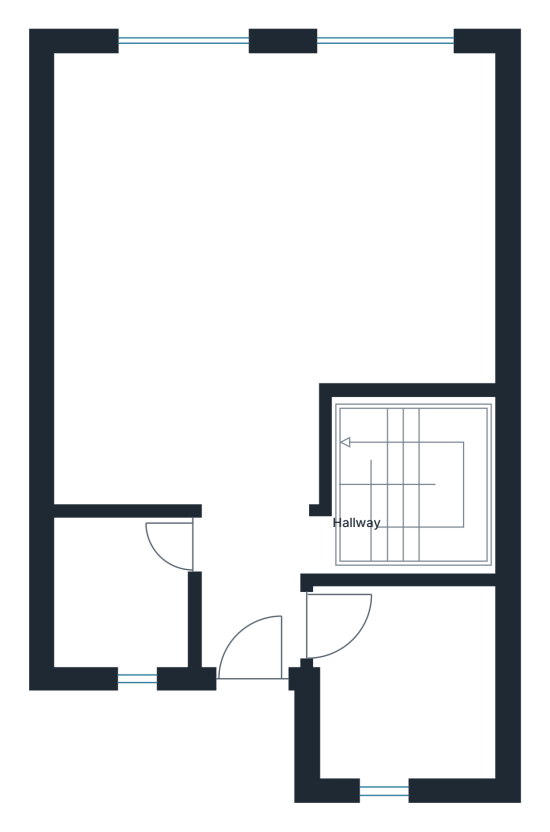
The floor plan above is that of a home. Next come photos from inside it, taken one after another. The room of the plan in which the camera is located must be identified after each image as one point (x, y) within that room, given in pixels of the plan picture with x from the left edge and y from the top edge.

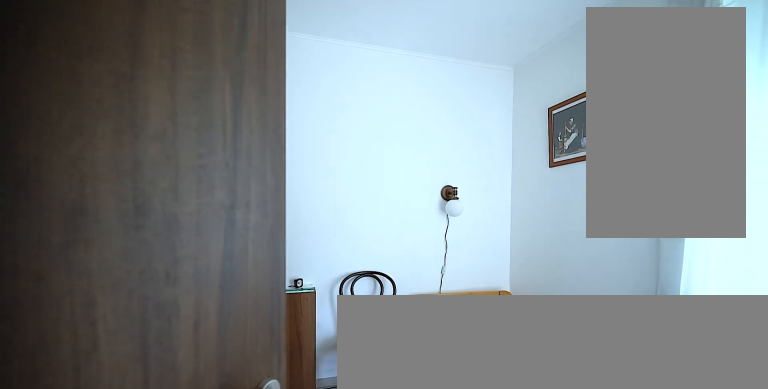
(410, 698)
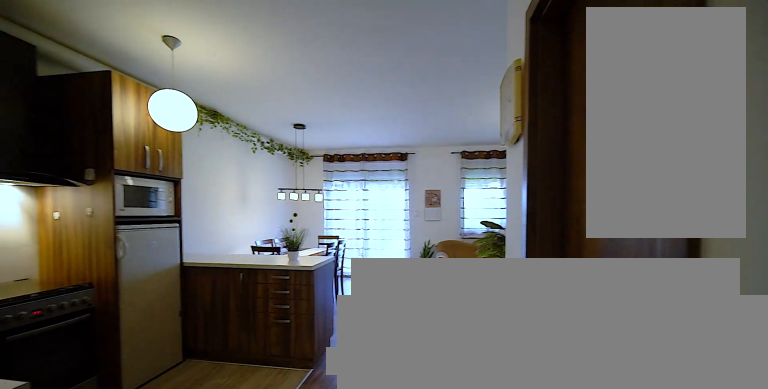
(278, 241)
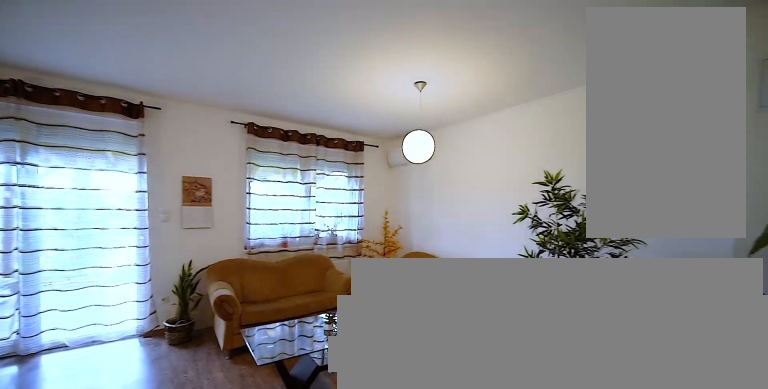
(278, 242)
